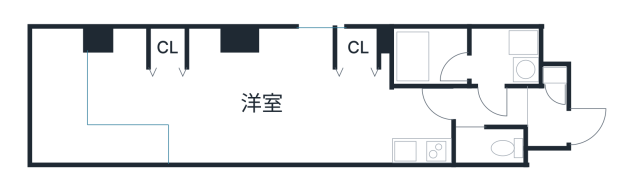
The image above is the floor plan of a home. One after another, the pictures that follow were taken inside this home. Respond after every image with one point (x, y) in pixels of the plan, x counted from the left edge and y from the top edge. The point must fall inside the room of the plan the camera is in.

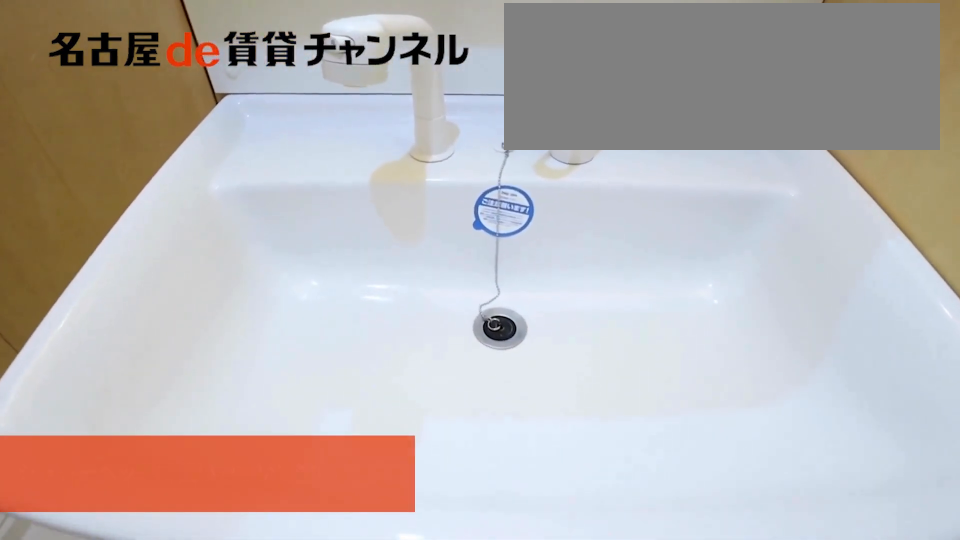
(505, 57)
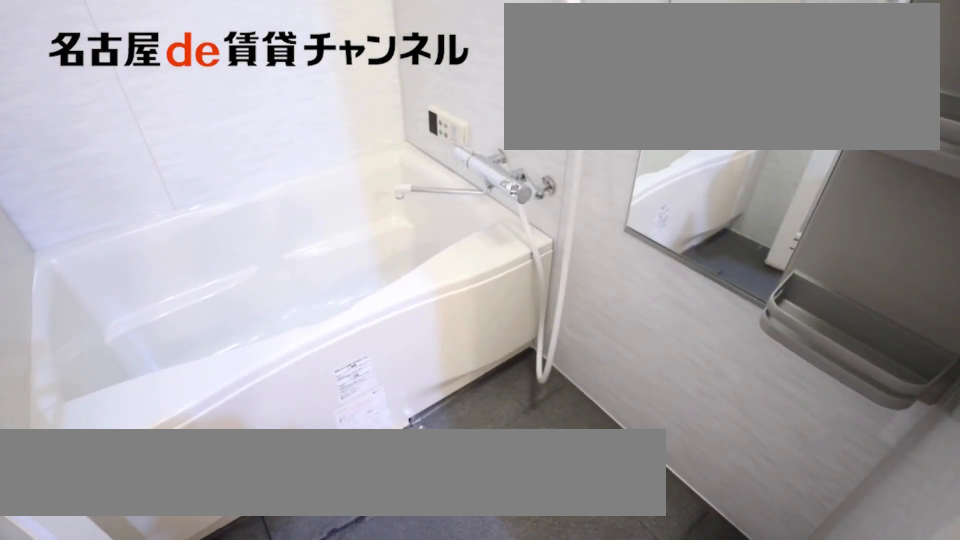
(431, 57)
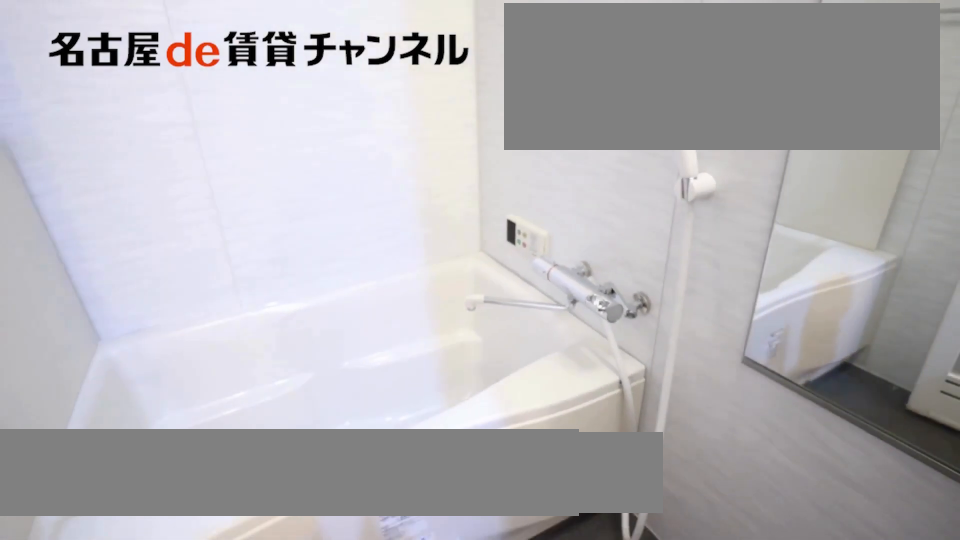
(431, 57)
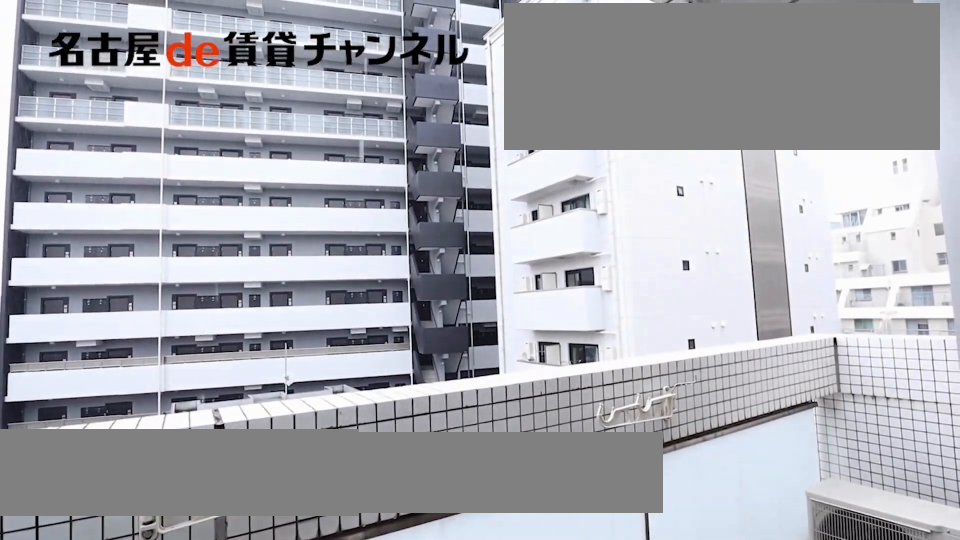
(84, 112)
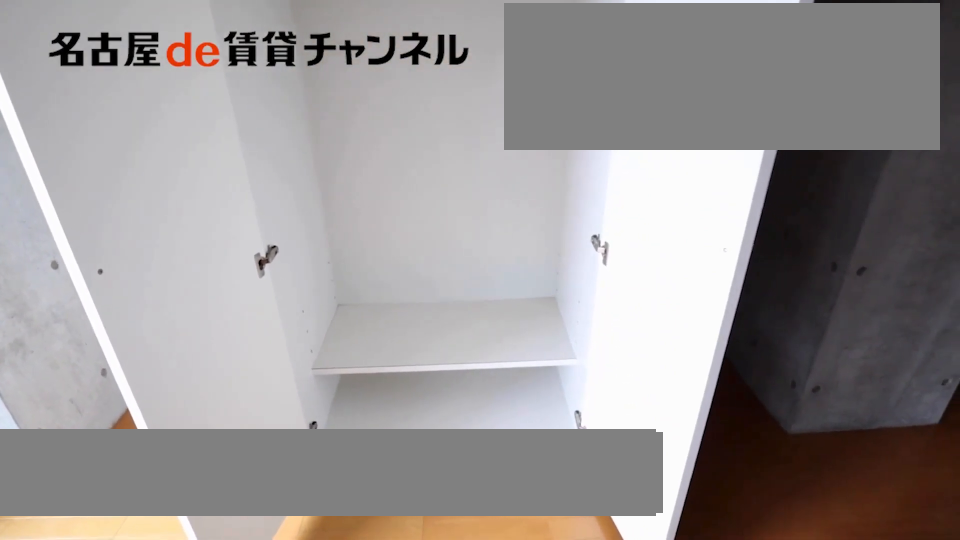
(165, 47)
